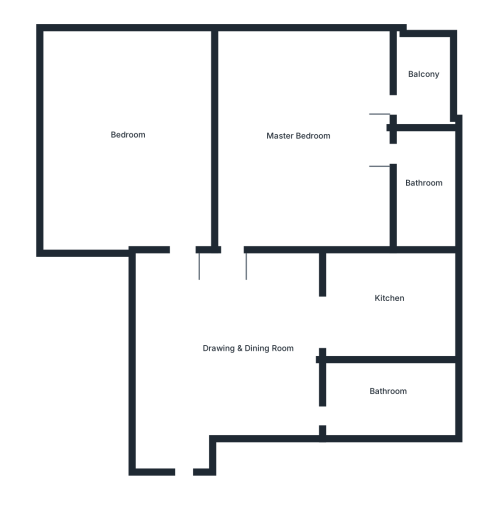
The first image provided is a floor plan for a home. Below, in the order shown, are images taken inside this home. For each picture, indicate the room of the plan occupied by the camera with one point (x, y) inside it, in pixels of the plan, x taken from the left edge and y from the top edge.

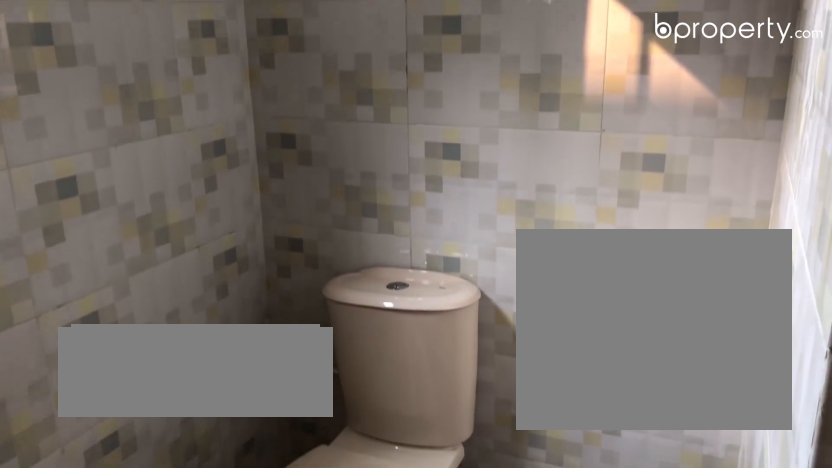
(423, 174)
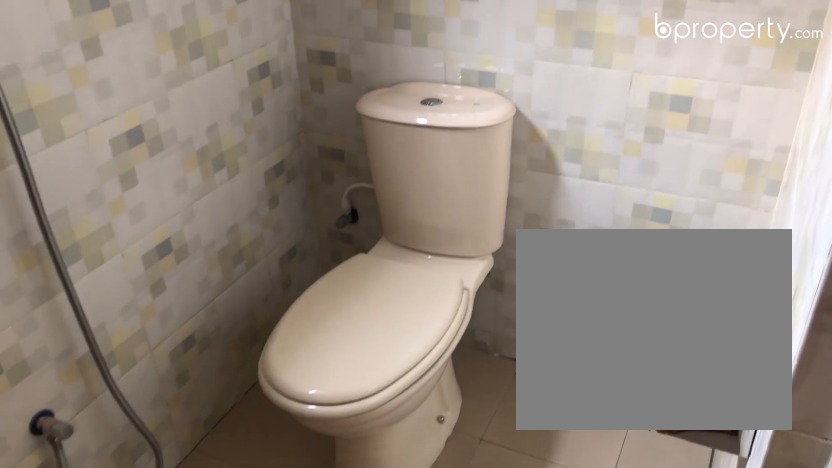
(423, 174)
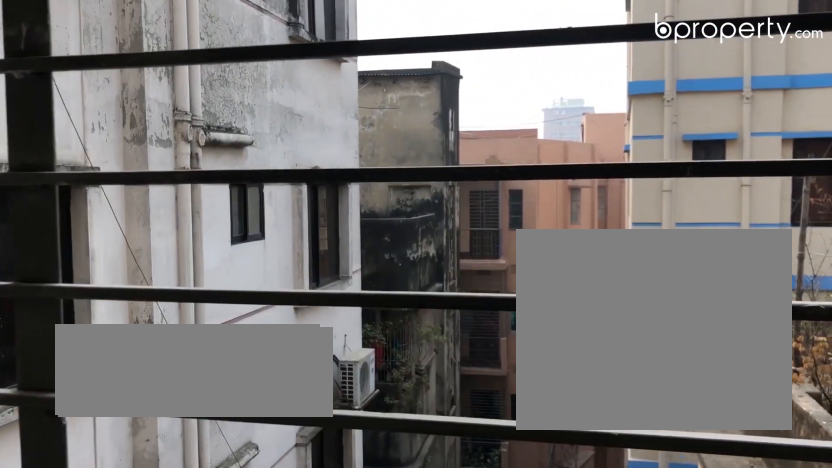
(427, 82)
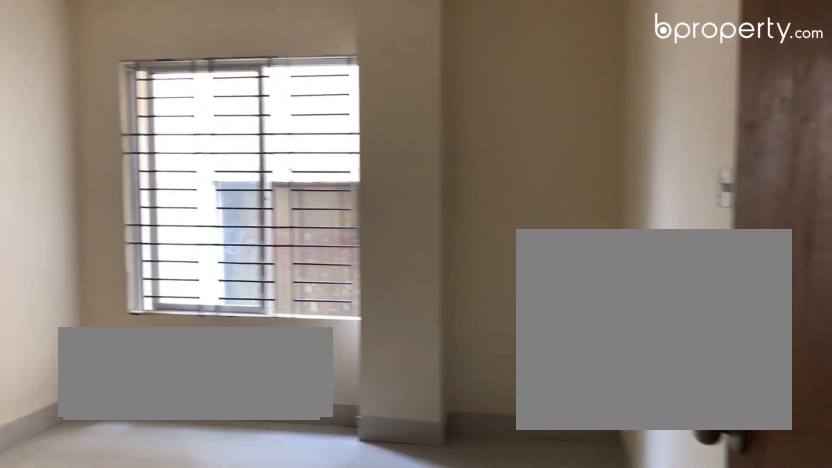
(125, 166)
